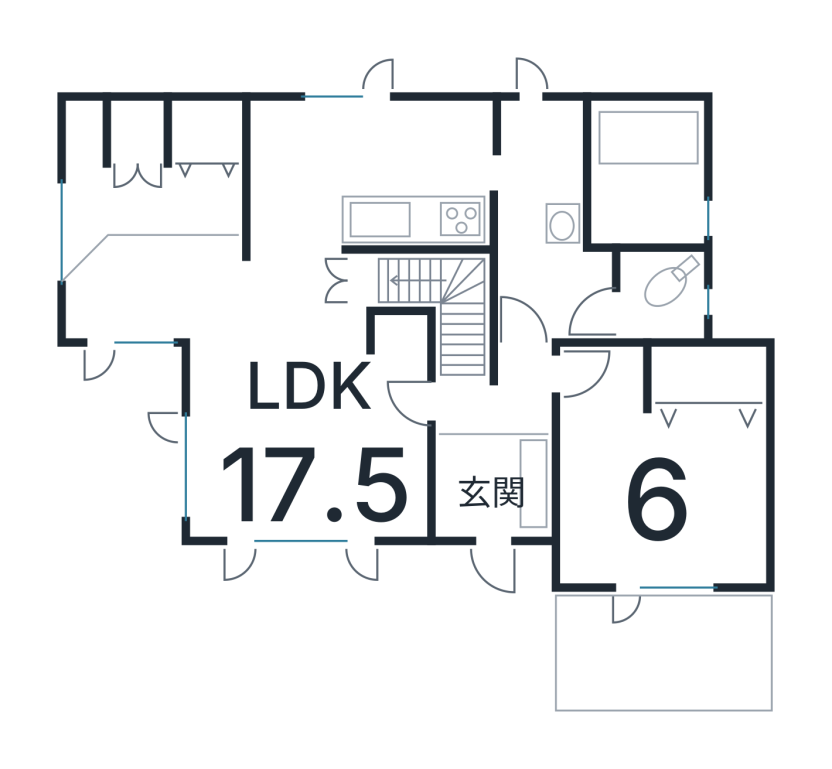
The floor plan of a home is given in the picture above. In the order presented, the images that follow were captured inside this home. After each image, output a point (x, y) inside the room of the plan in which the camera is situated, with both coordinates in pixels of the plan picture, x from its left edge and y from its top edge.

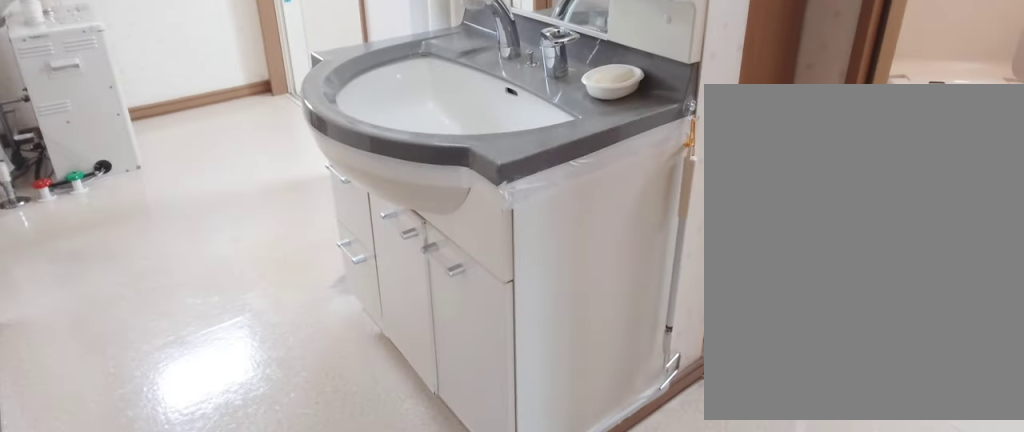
(533, 243)
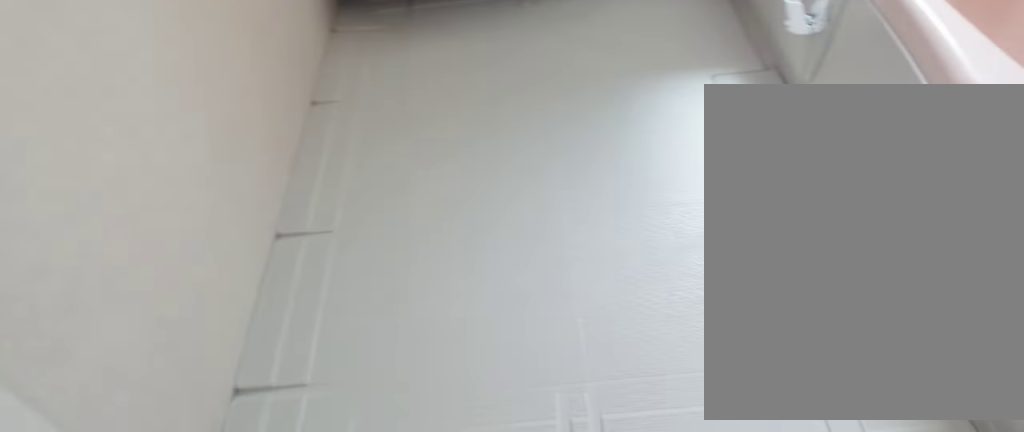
(643, 224)
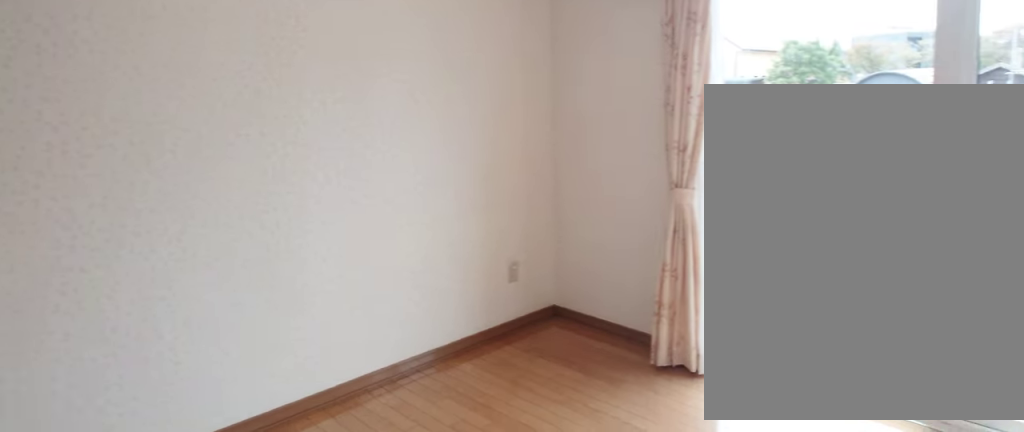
(669, 524)
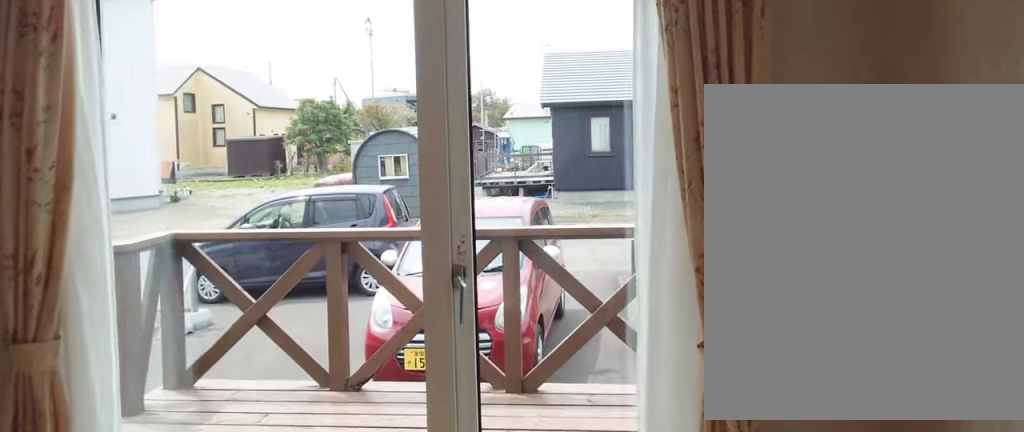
(669, 524)
